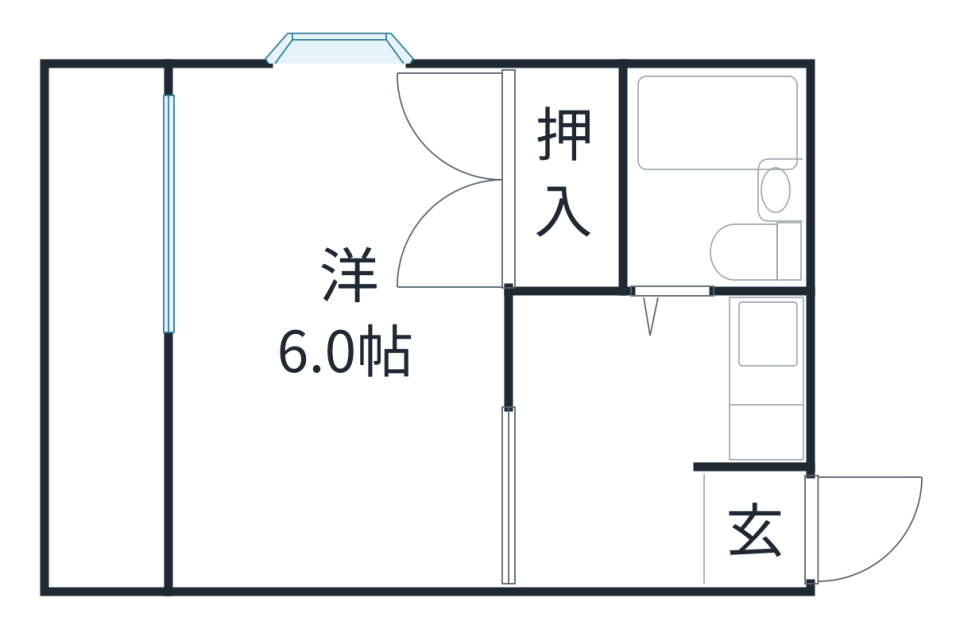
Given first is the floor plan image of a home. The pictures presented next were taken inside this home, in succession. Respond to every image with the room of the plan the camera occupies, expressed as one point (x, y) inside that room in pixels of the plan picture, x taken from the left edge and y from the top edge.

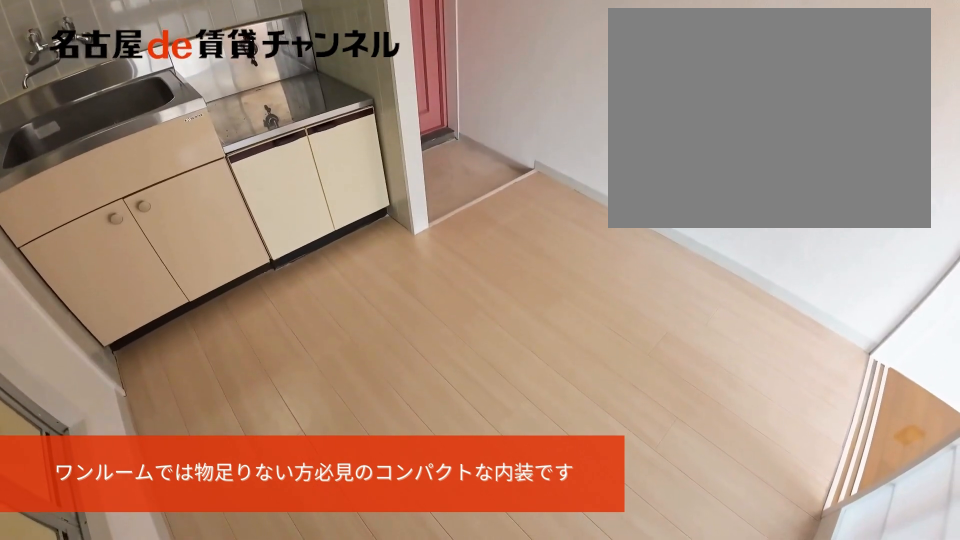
(611, 438)
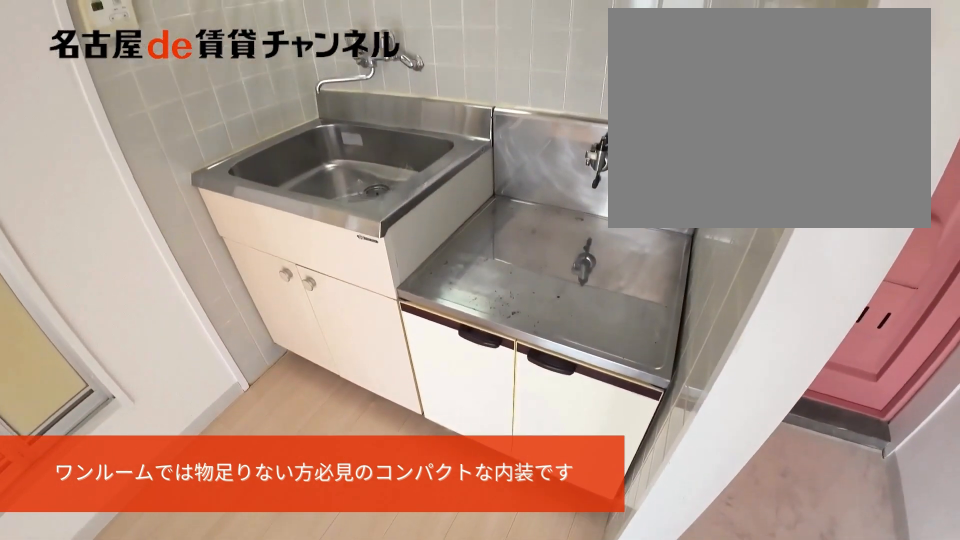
(772, 385)
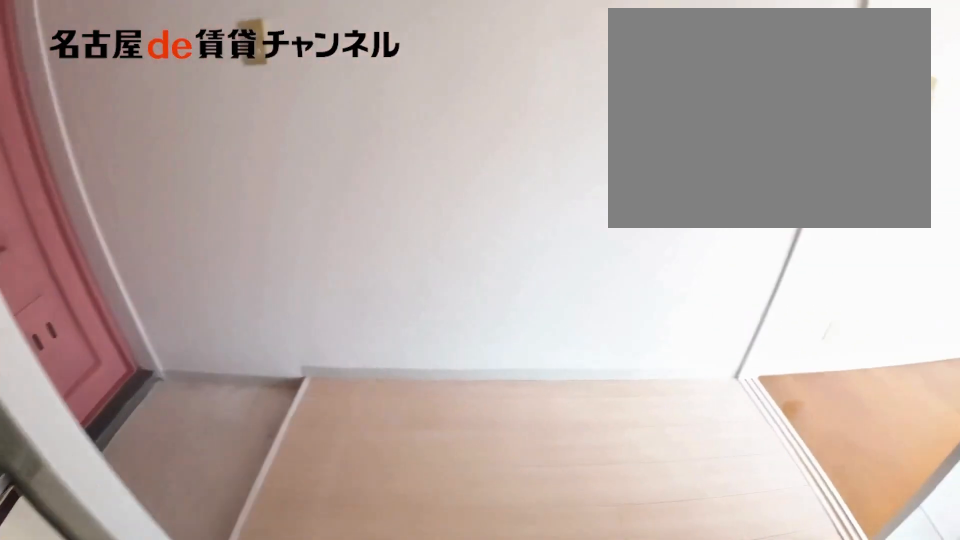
(772, 385)
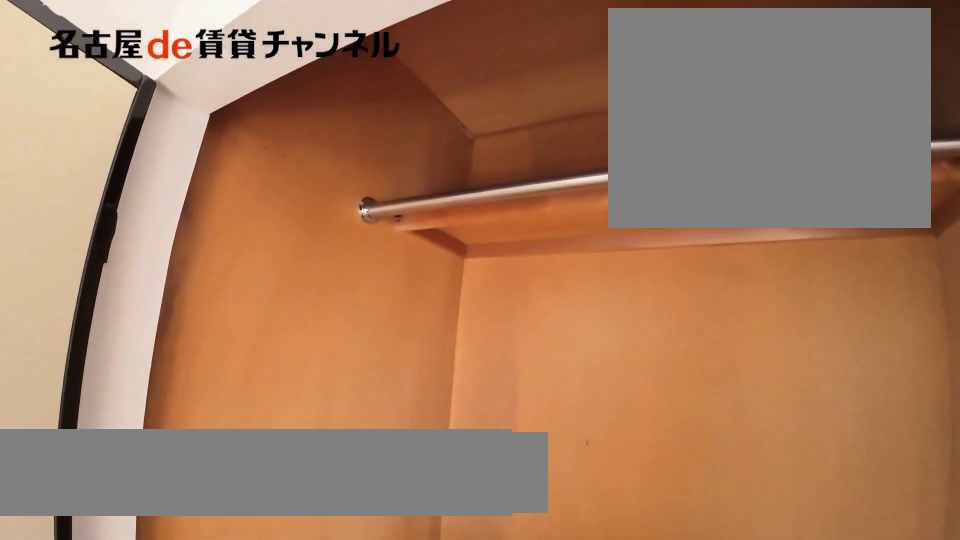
(565, 178)
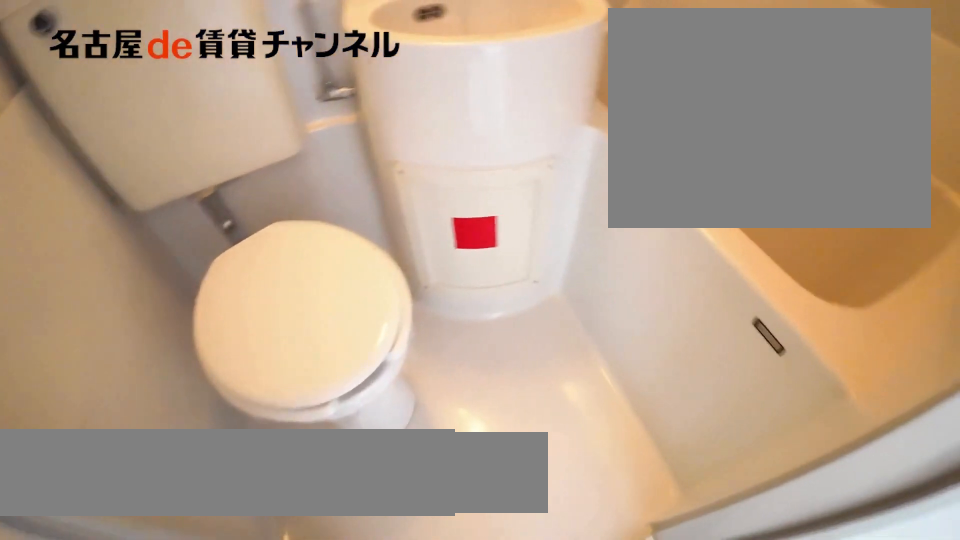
(715, 174)
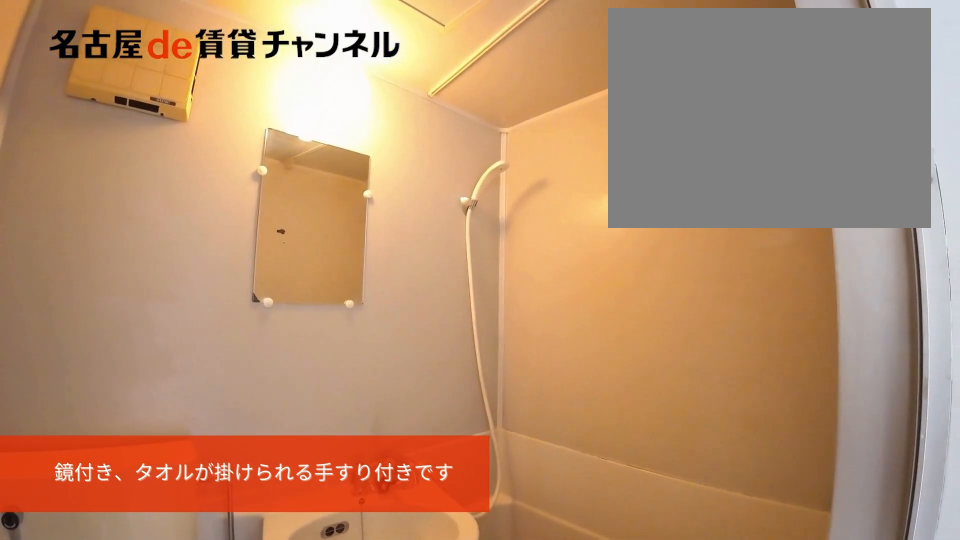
(715, 174)
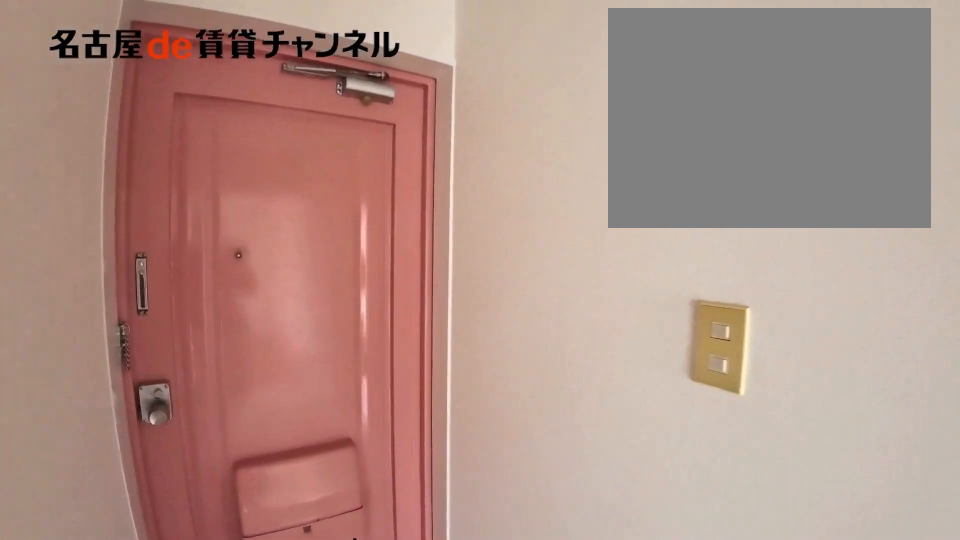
(756, 530)
